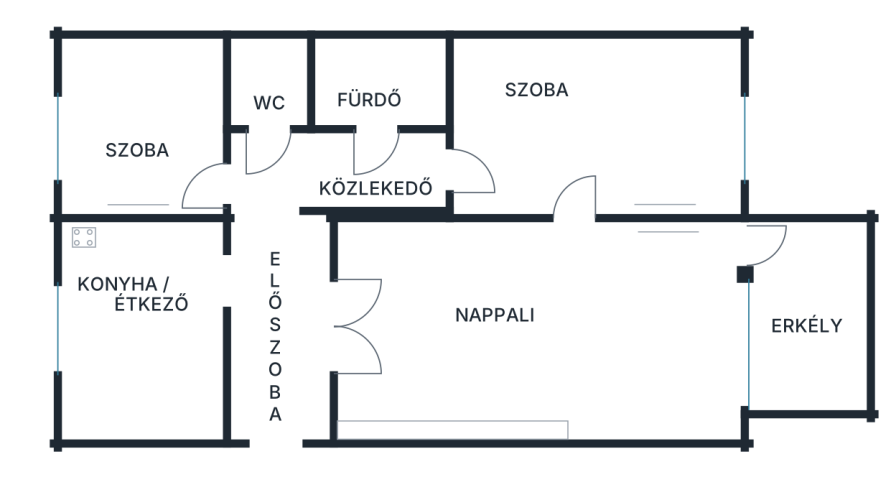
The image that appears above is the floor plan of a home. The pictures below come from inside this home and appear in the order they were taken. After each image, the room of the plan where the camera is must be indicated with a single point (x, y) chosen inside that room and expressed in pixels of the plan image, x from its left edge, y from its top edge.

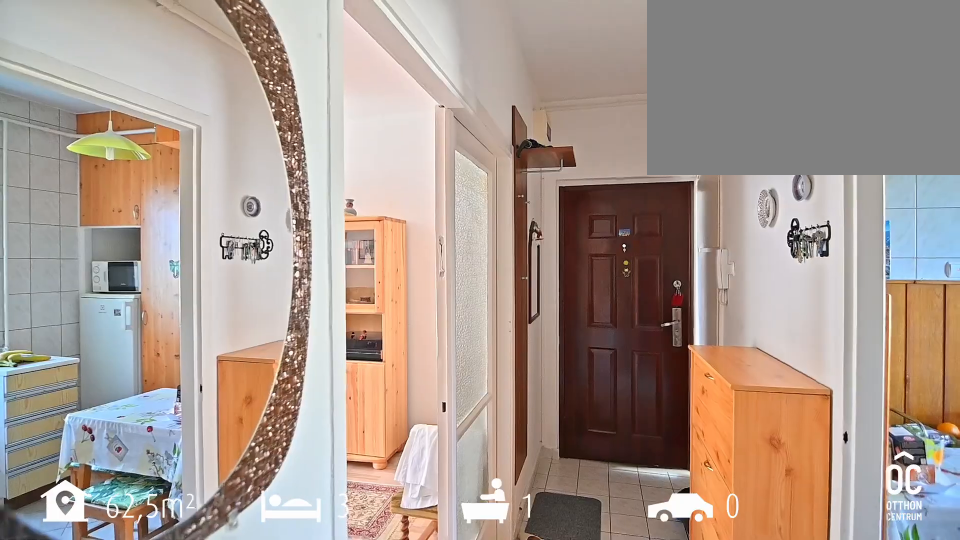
(277, 317)
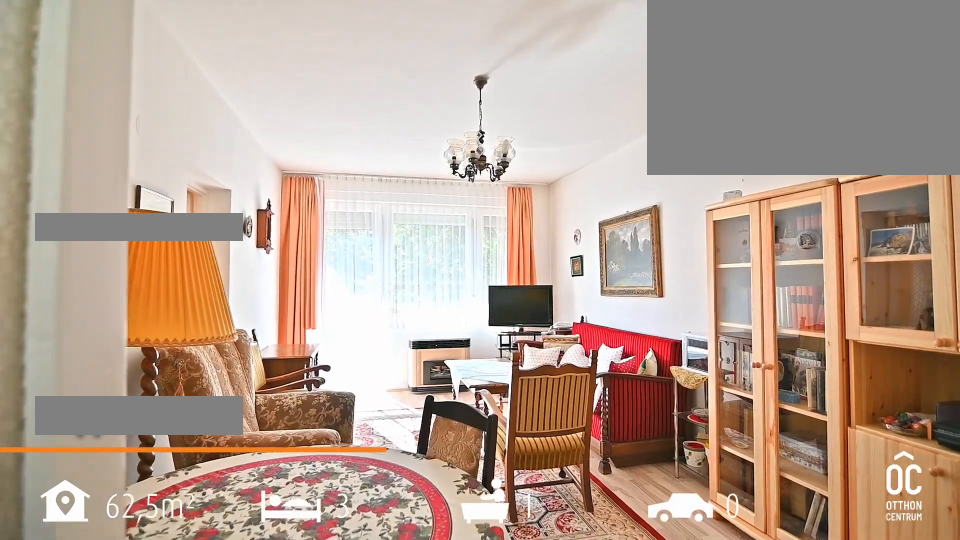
(532, 334)
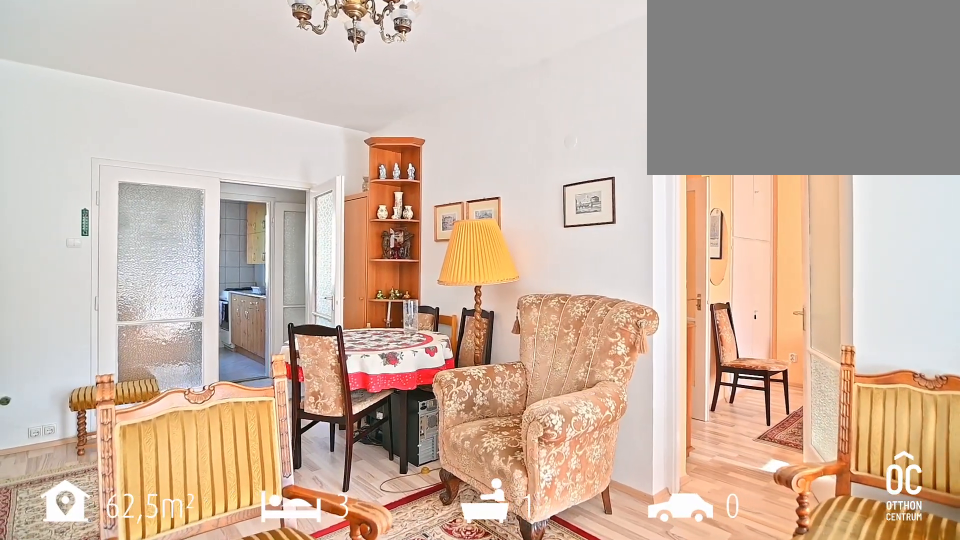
(532, 335)
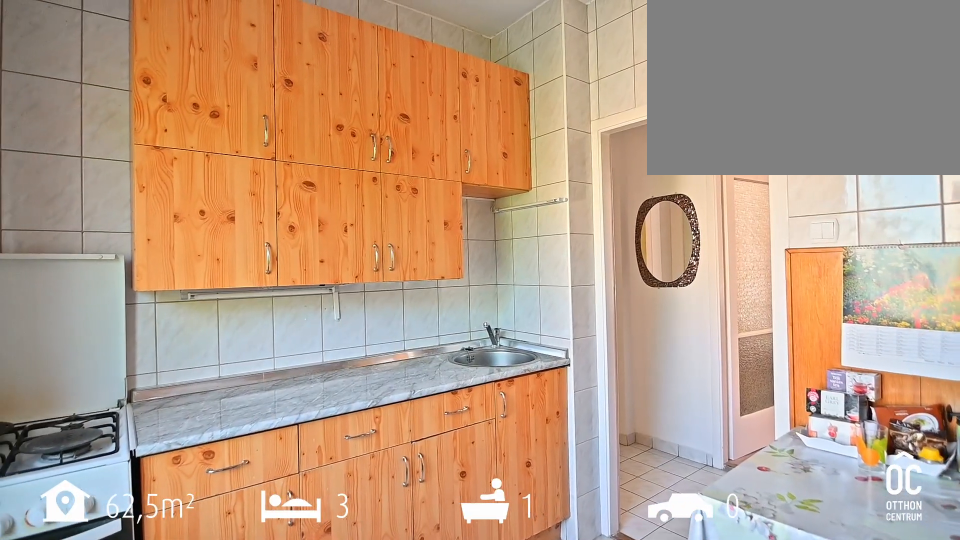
(139, 329)
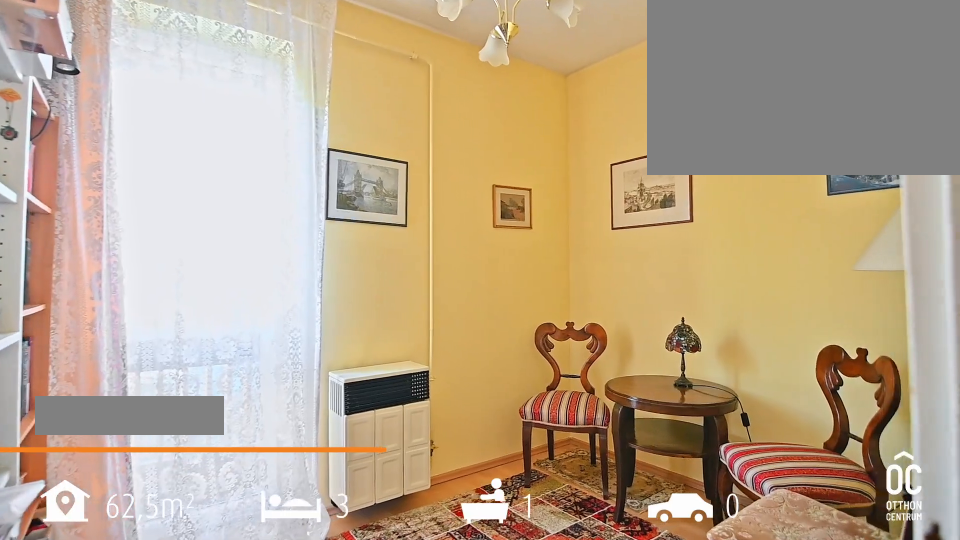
(139, 130)
